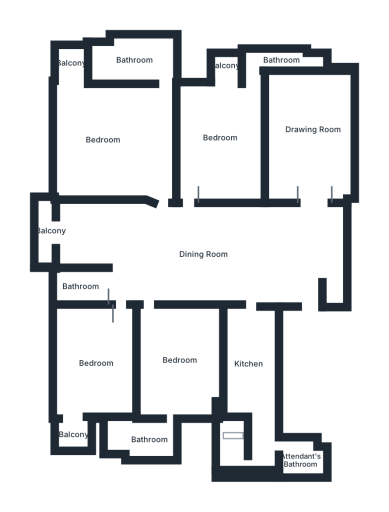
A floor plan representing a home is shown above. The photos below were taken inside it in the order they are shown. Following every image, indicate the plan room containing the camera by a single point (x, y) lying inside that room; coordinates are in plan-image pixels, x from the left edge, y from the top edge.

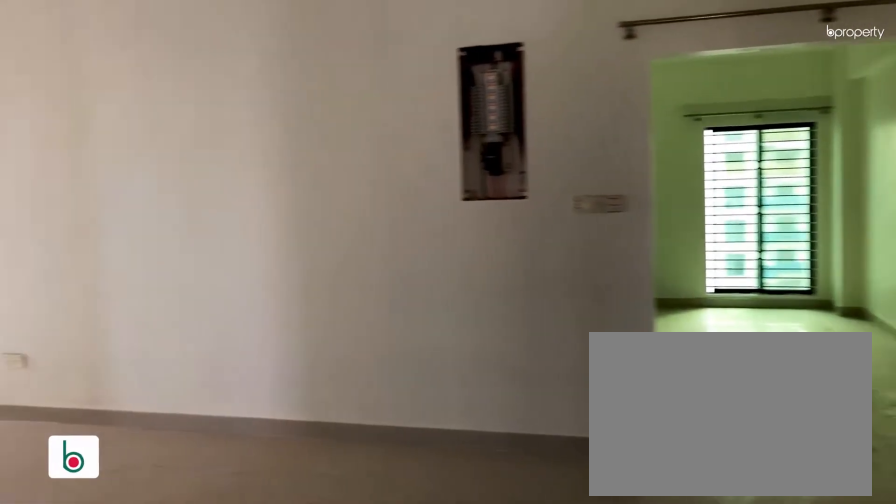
(296, 274)
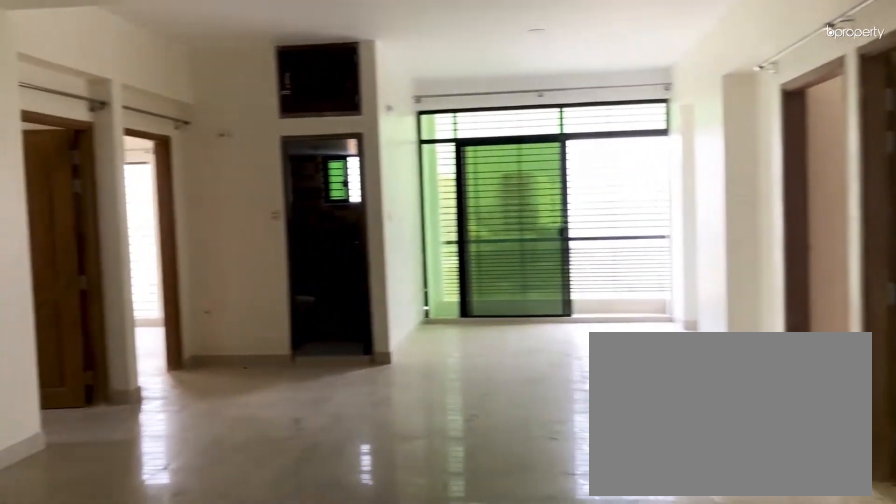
(195, 254)
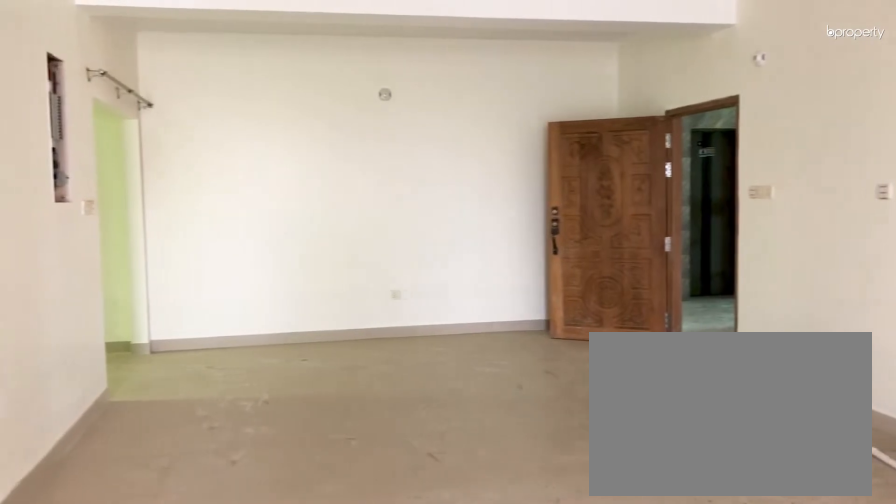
(195, 254)
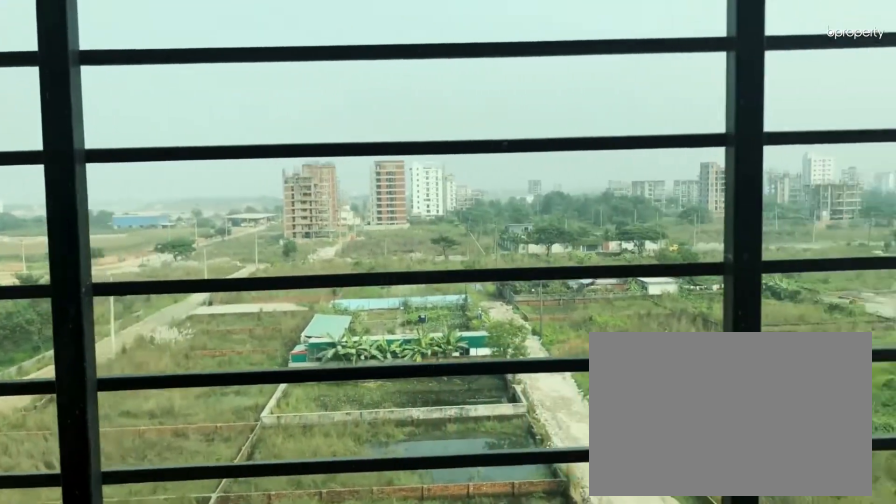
(46, 236)
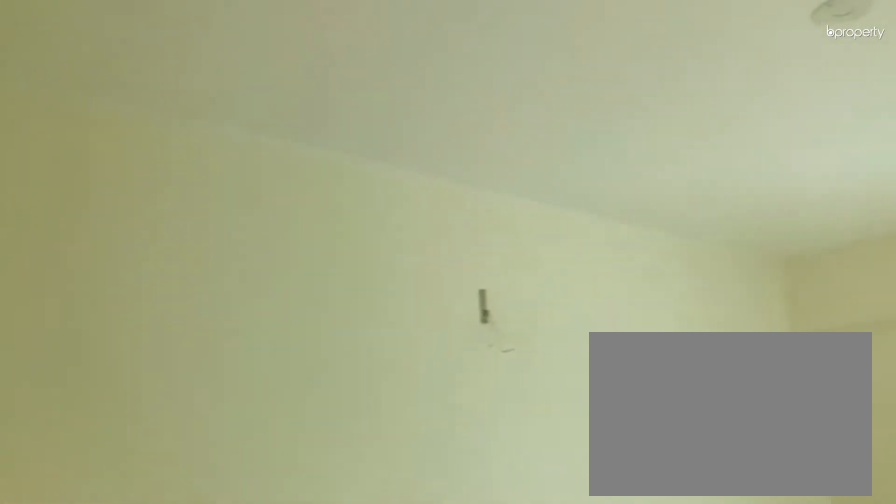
(310, 130)
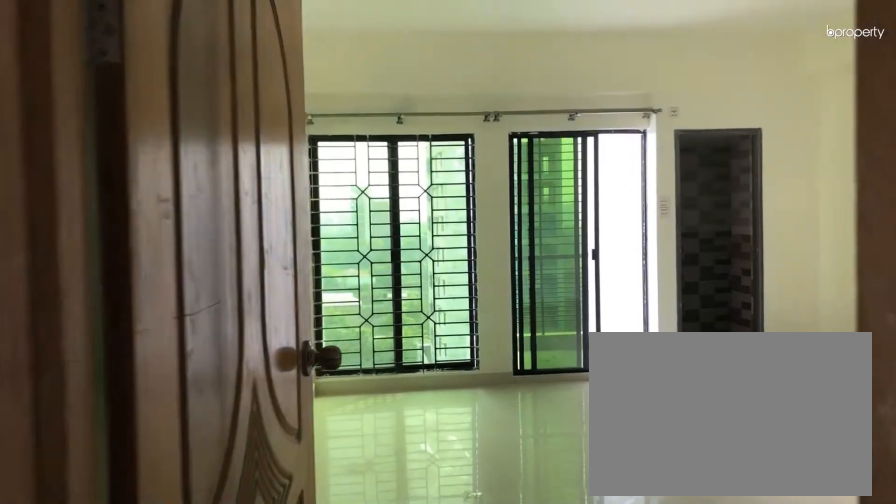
(201, 194)
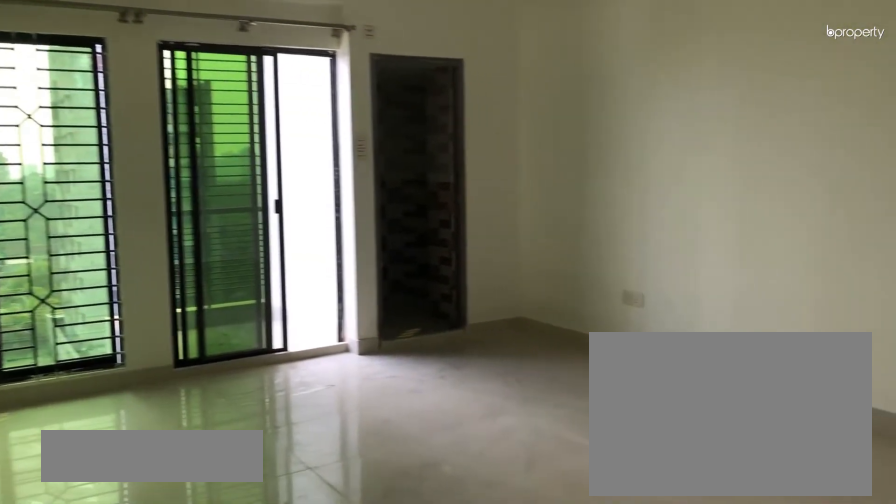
(223, 143)
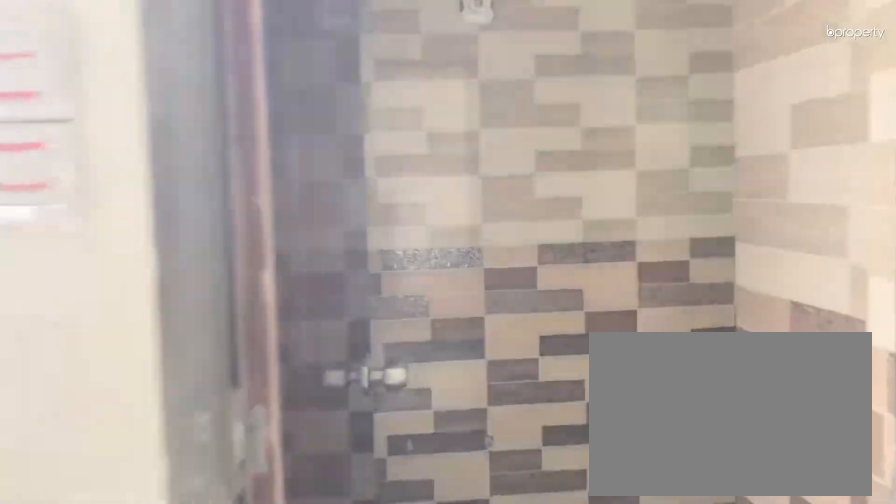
(254, 78)
